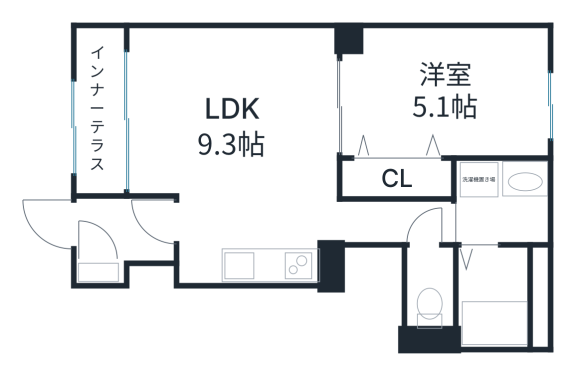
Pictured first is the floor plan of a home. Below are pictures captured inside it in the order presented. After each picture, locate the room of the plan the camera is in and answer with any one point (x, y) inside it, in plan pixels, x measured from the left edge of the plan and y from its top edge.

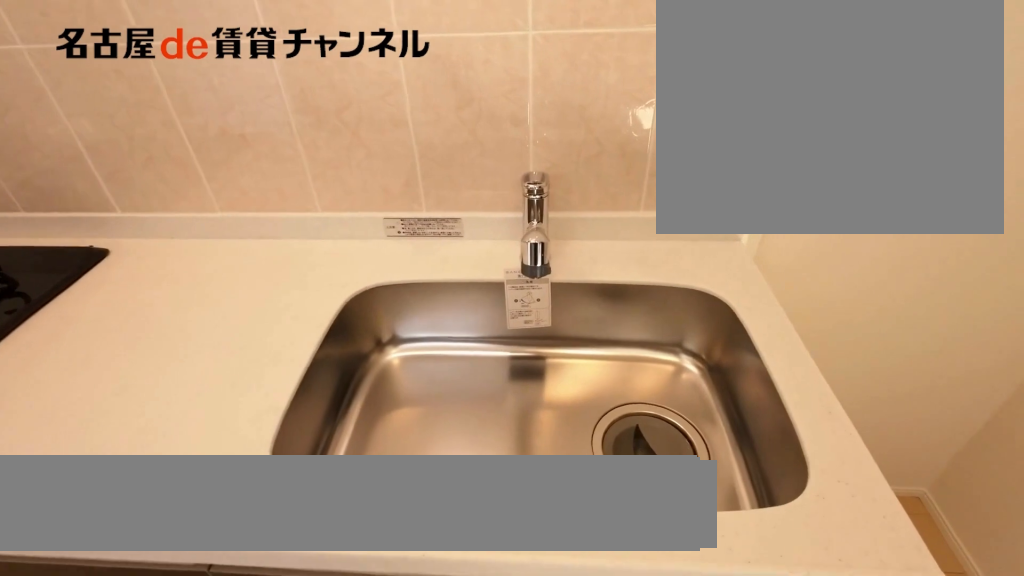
(279, 264)
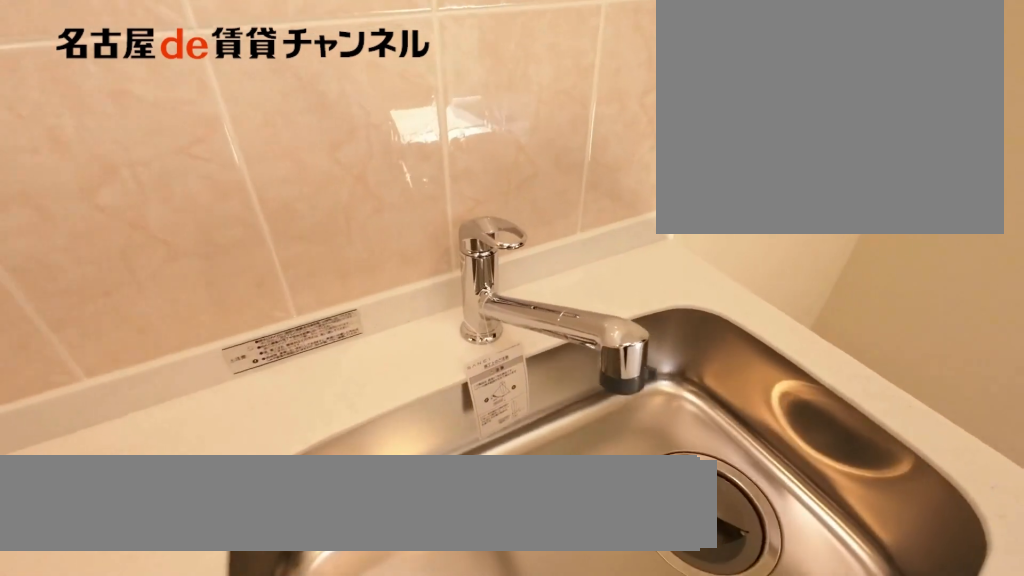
(279, 264)
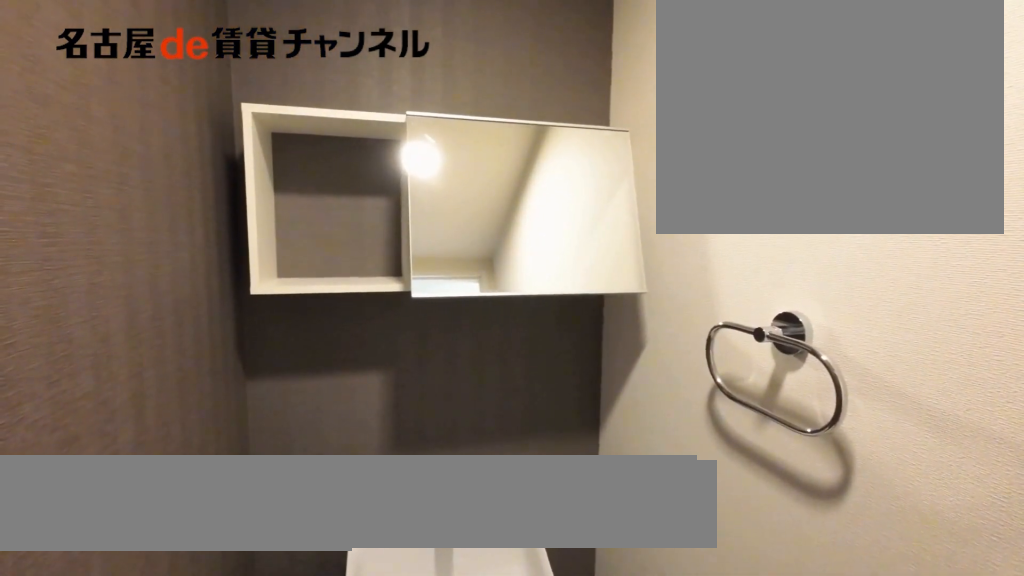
(428, 288)
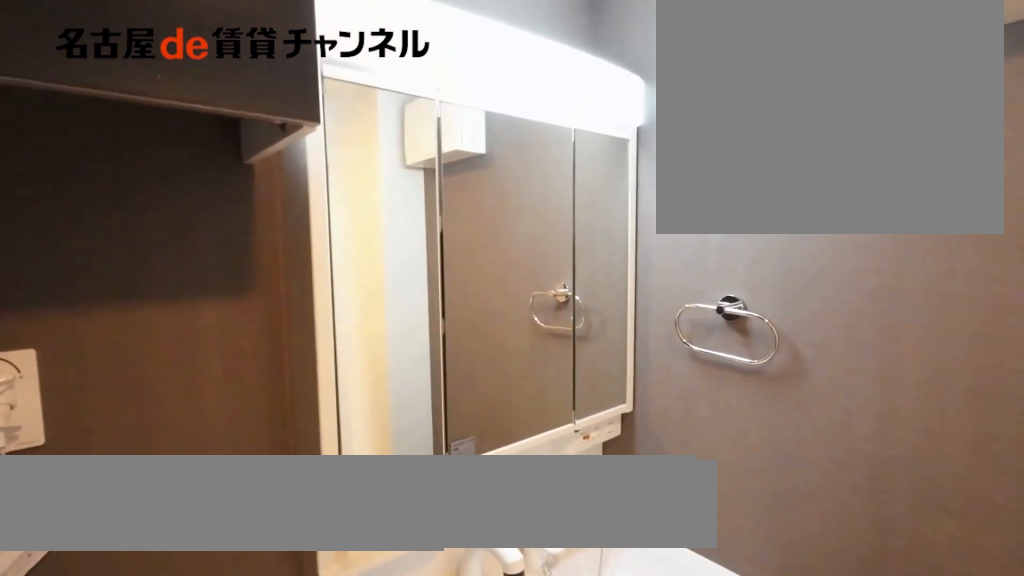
(500, 200)
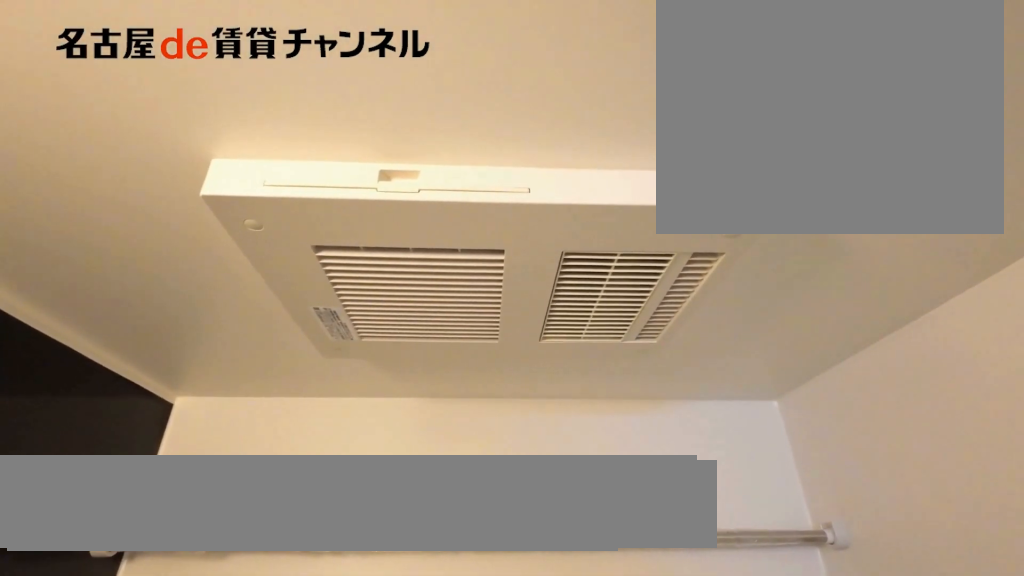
(500, 295)
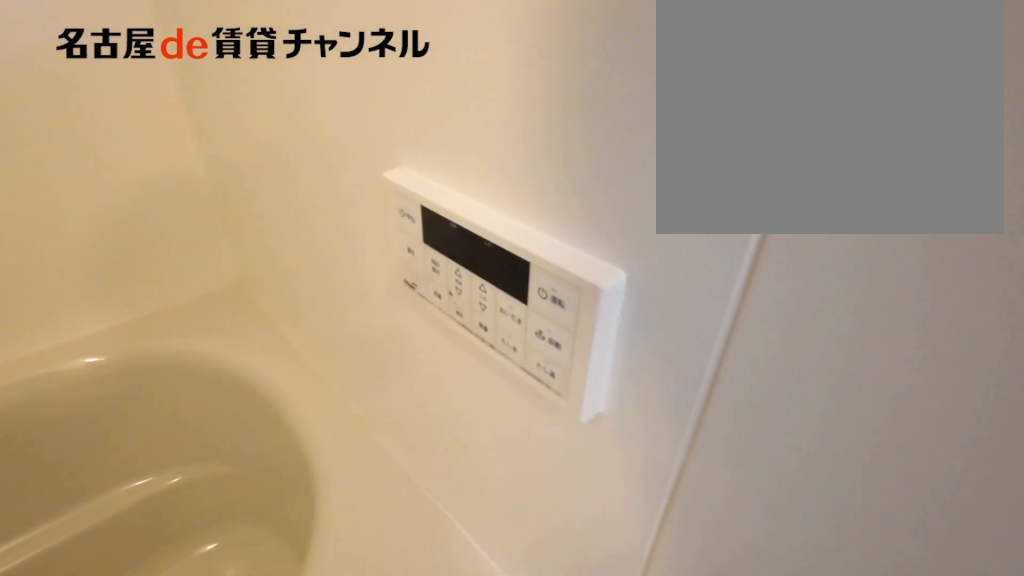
(500, 295)
